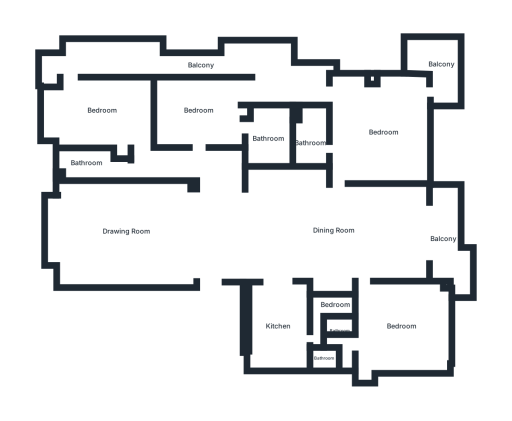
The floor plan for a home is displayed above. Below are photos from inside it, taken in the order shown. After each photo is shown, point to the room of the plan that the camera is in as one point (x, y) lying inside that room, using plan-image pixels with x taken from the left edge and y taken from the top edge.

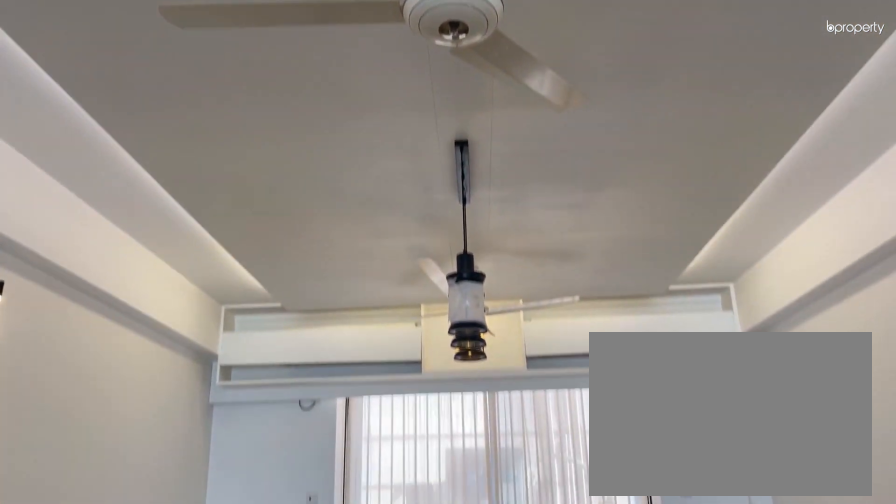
(128, 235)
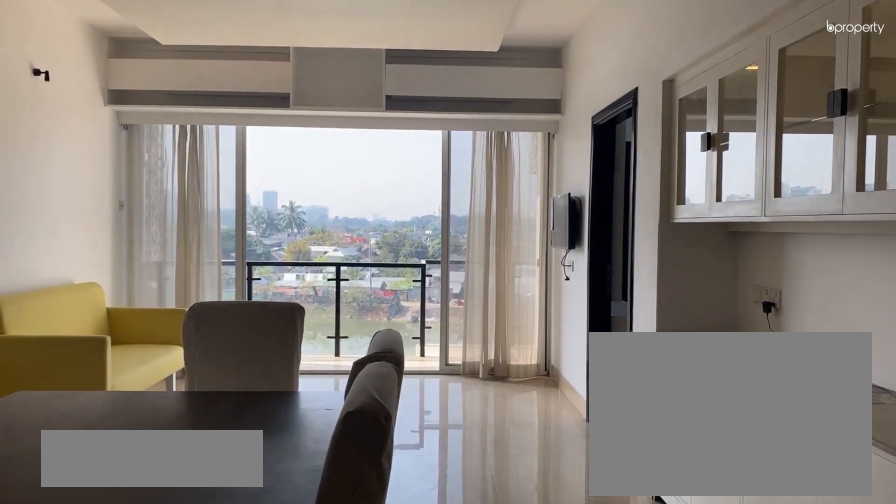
(331, 230)
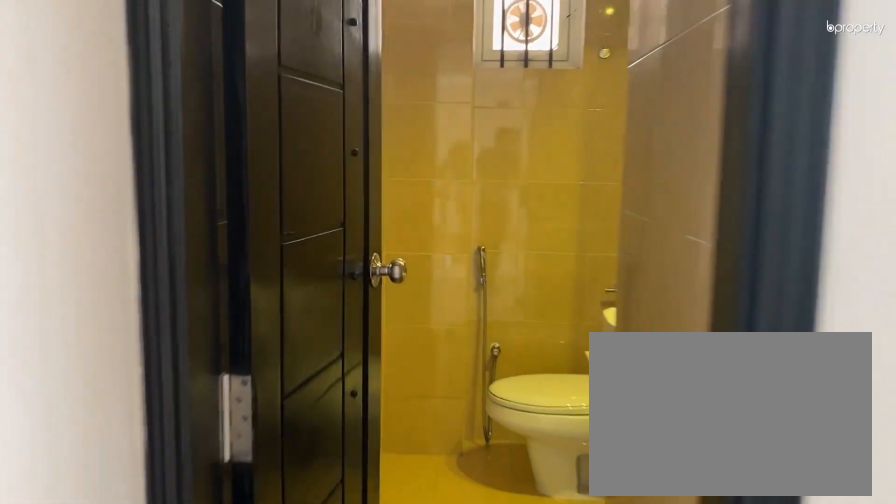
(85, 161)
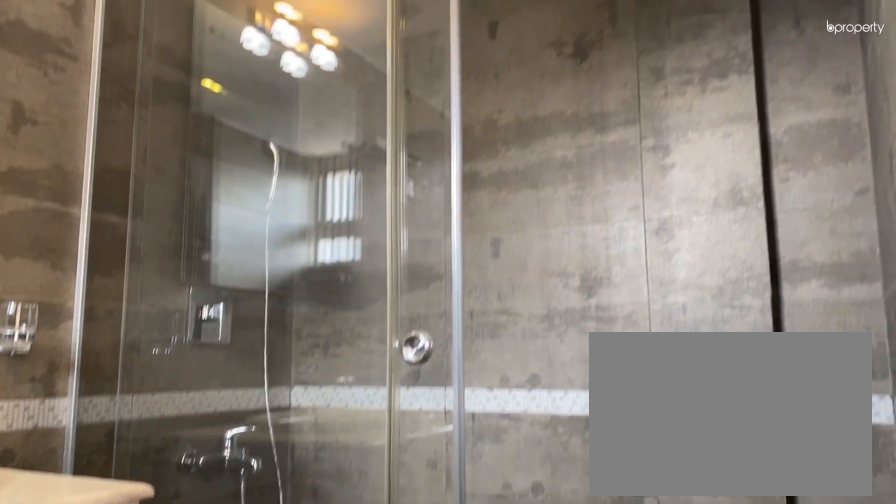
(267, 139)
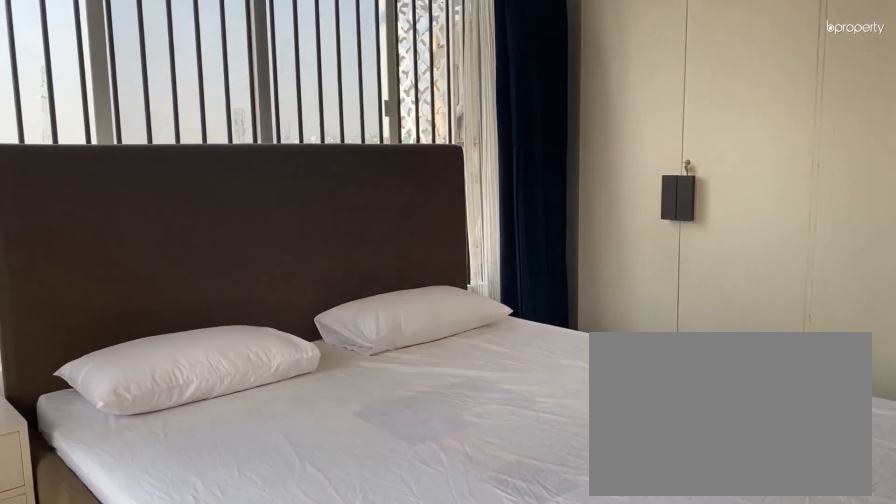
(377, 134)
